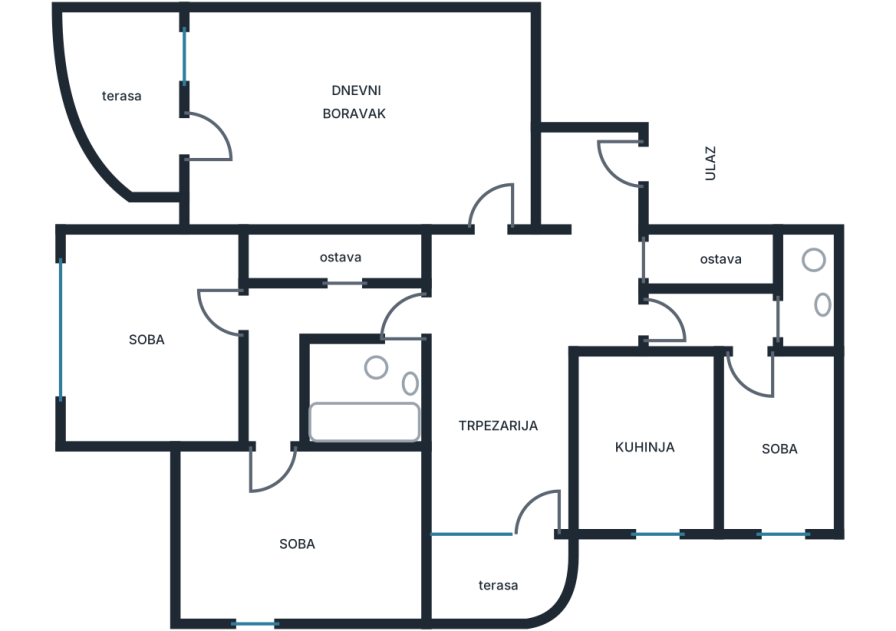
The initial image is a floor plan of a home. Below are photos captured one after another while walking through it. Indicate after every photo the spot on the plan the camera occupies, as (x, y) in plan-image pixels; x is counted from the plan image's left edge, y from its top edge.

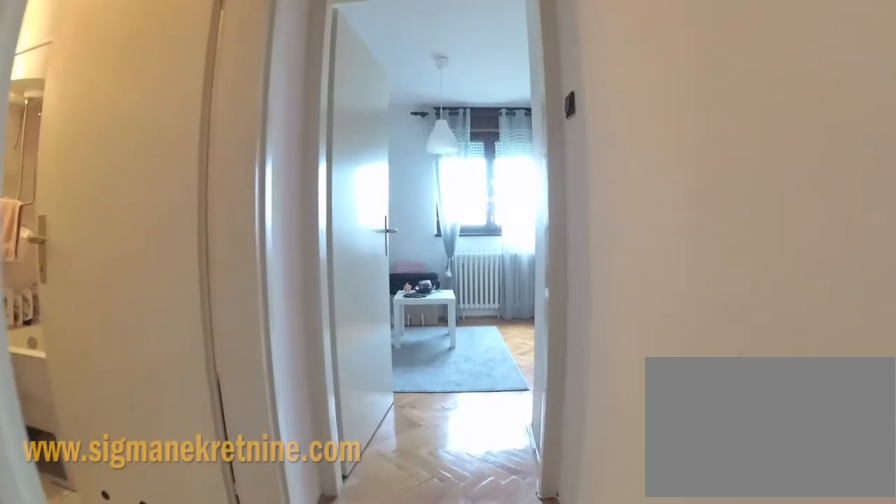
(269, 322)
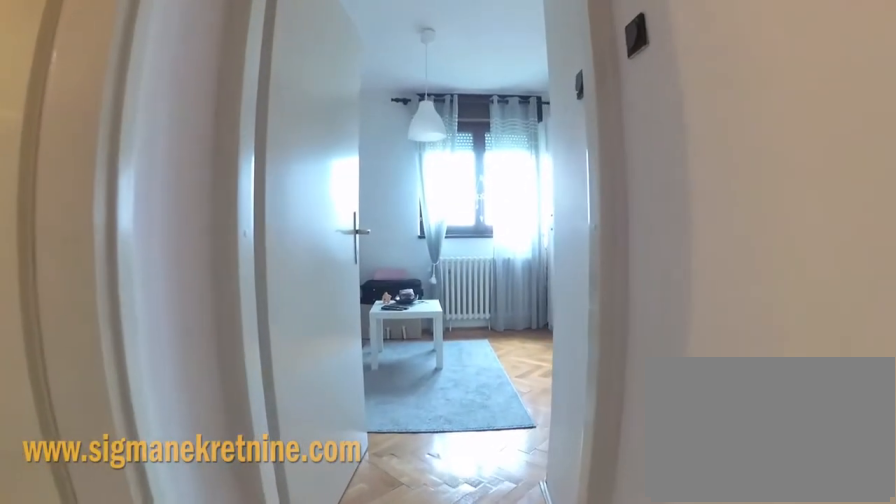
(269, 345)
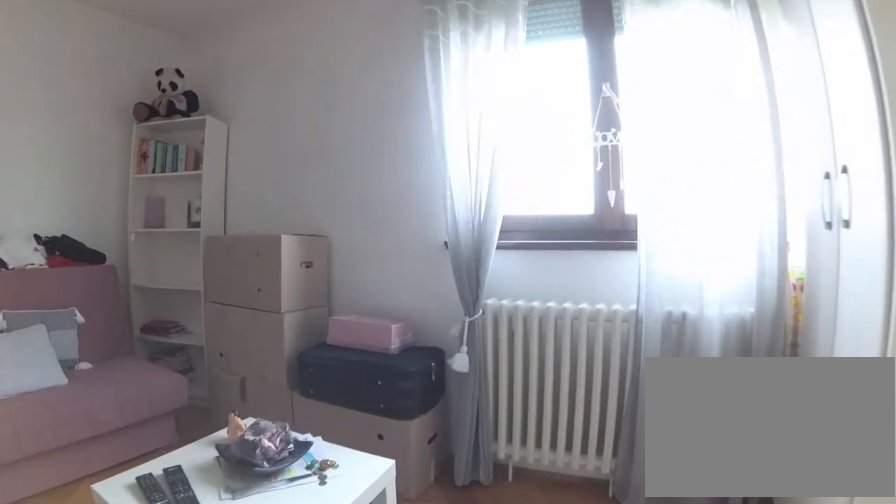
(261, 527)
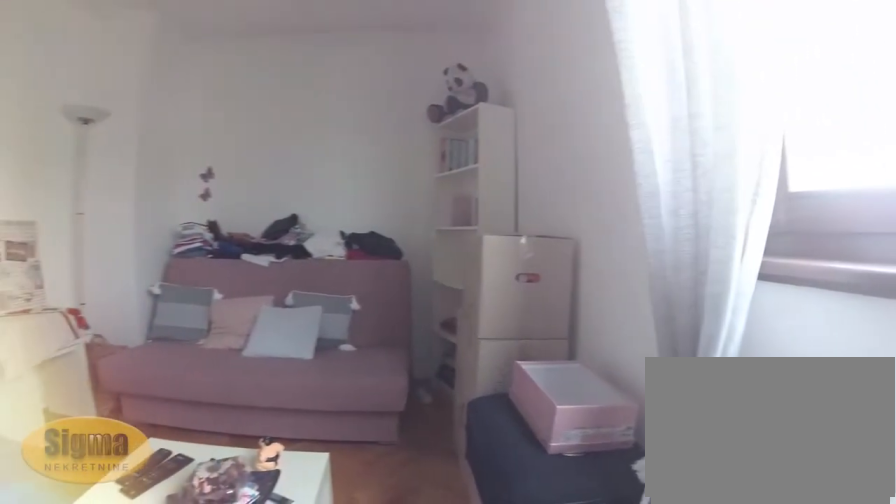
(275, 591)
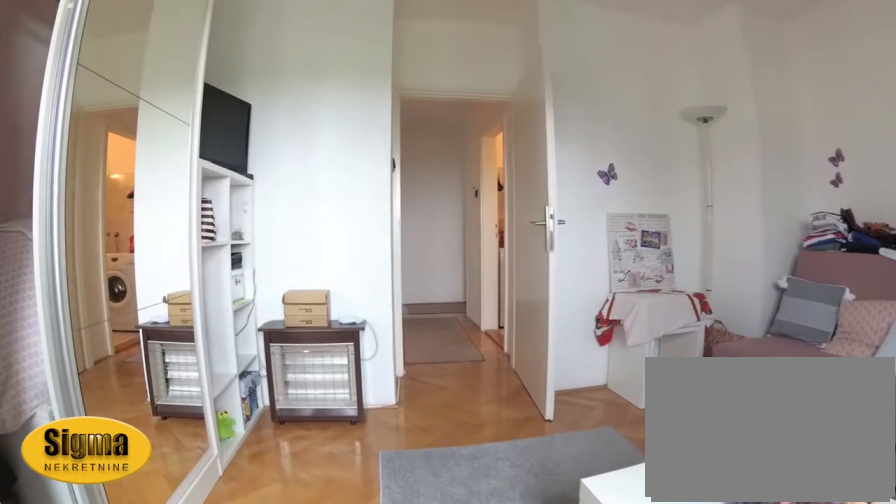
(294, 609)
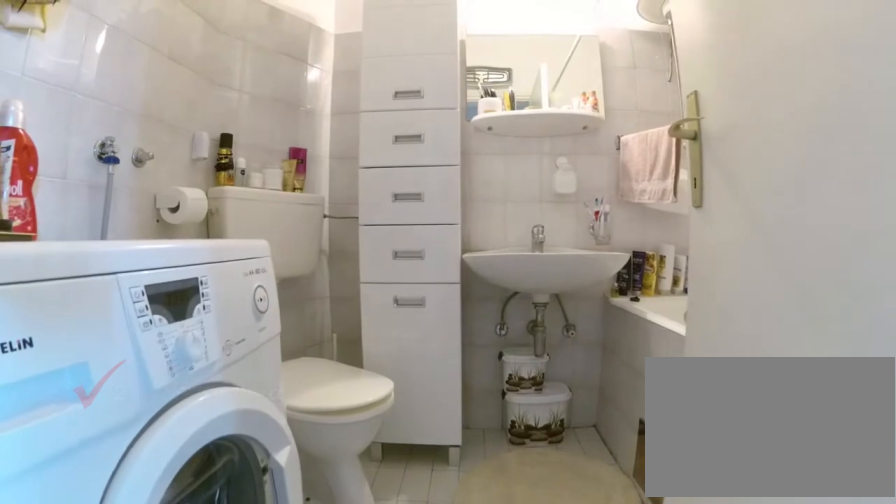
(281, 394)
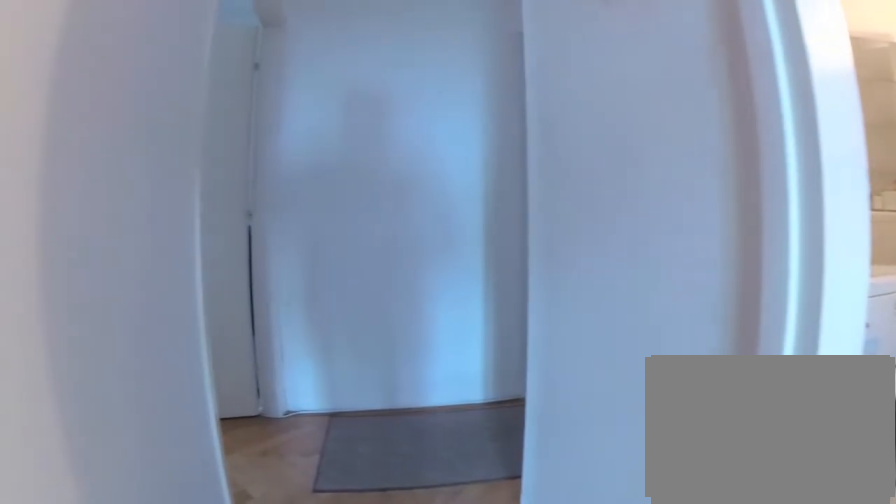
(273, 424)
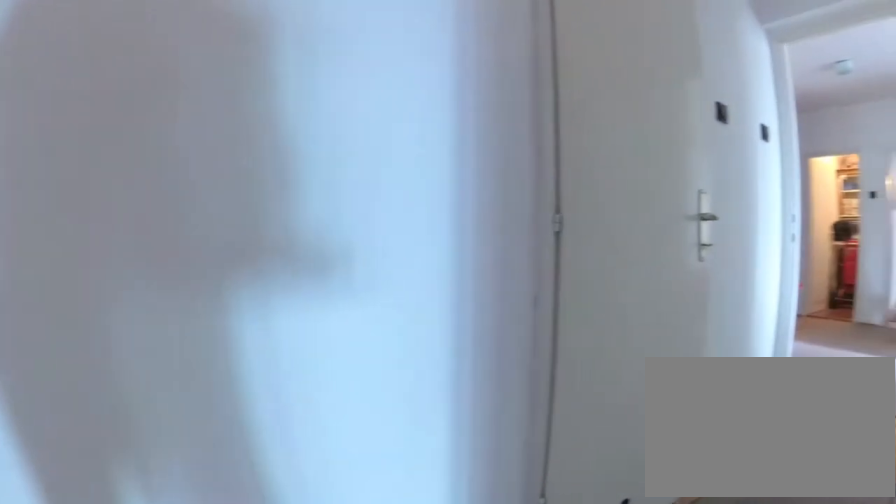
(268, 350)
